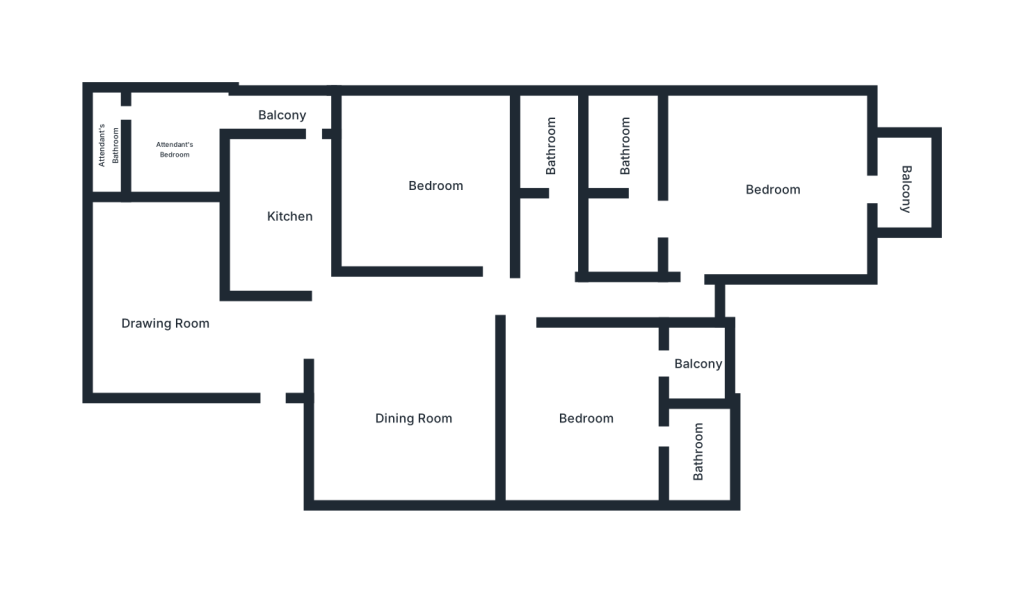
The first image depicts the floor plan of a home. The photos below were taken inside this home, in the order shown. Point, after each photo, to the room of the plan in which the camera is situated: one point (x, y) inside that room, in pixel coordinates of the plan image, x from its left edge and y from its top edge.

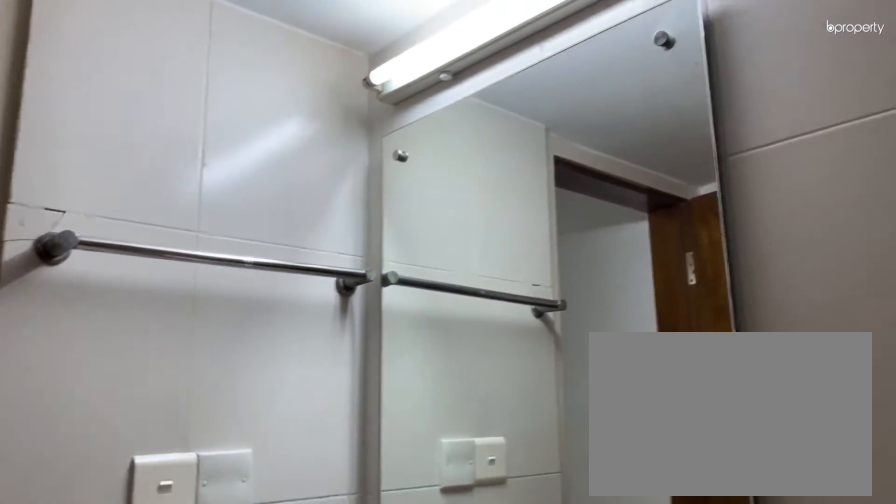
(552, 140)
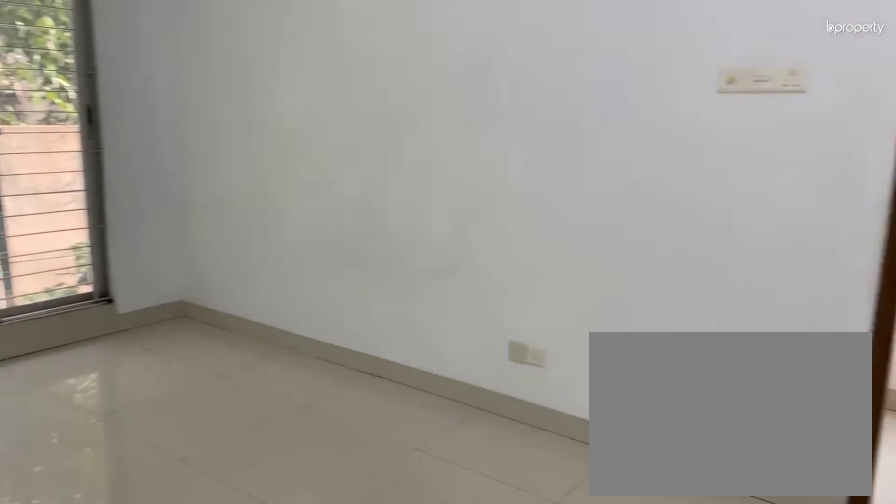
(770, 193)
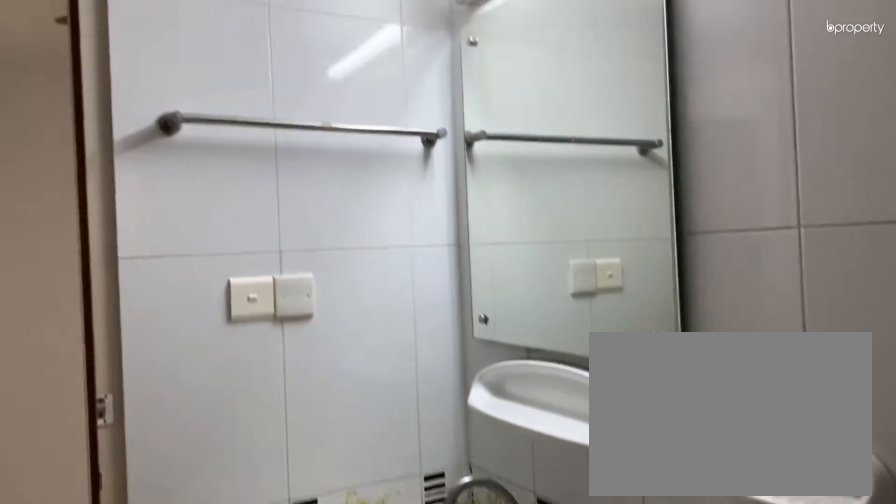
(625, 143)
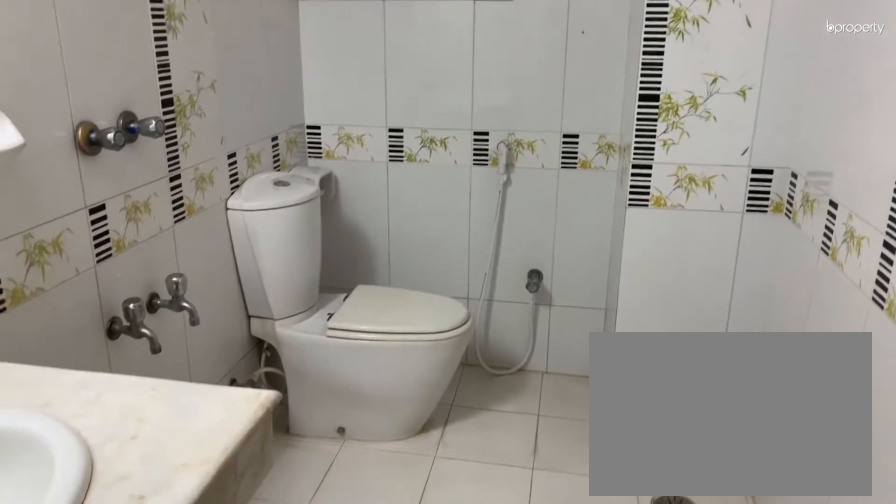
(625, 143)
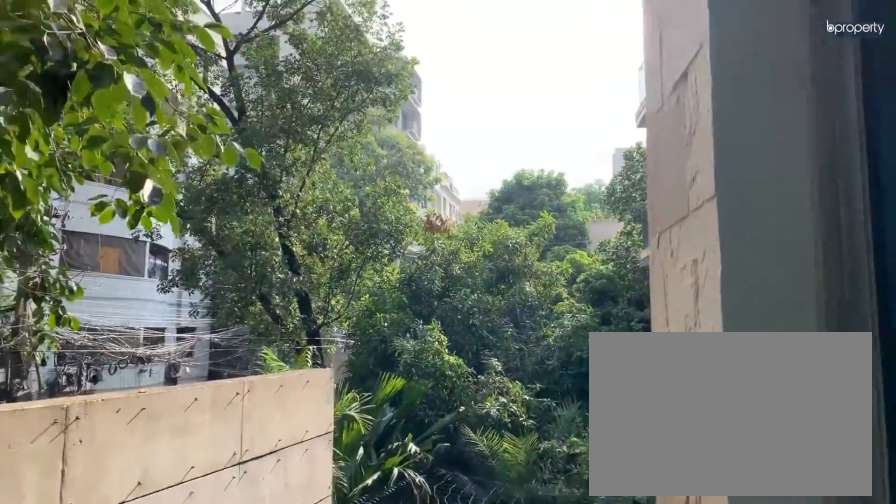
(906, 183)
